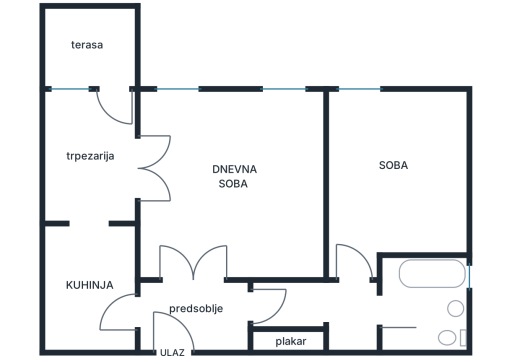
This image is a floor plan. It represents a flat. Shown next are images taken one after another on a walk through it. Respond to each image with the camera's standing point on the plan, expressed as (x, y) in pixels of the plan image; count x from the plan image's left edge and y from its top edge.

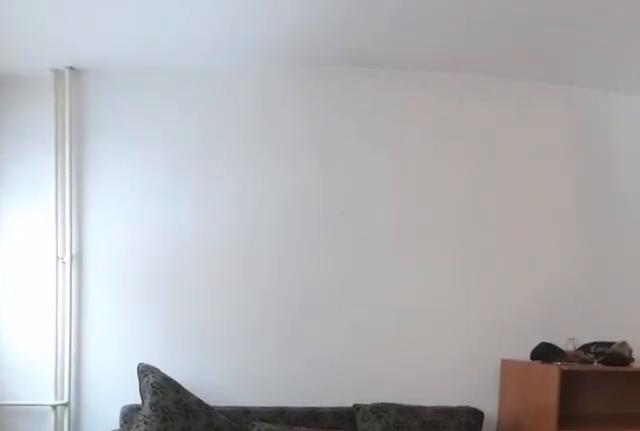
(178, 160)
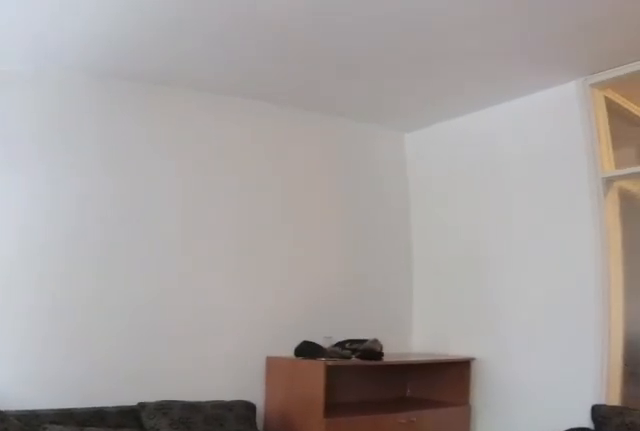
(192, 149)
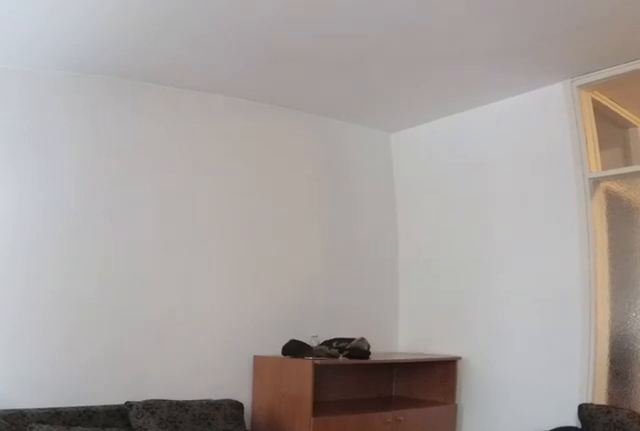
(196, 145)
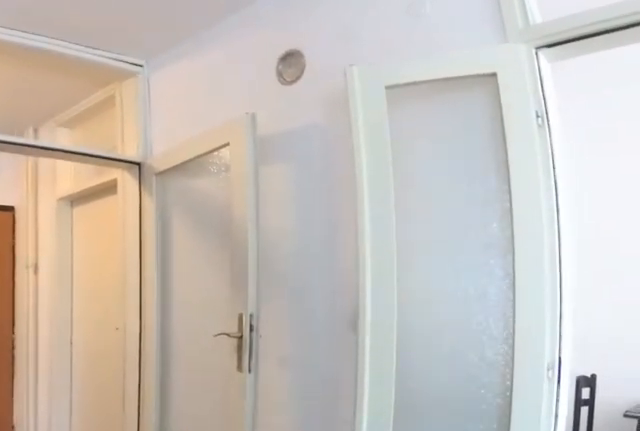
(205, 180)
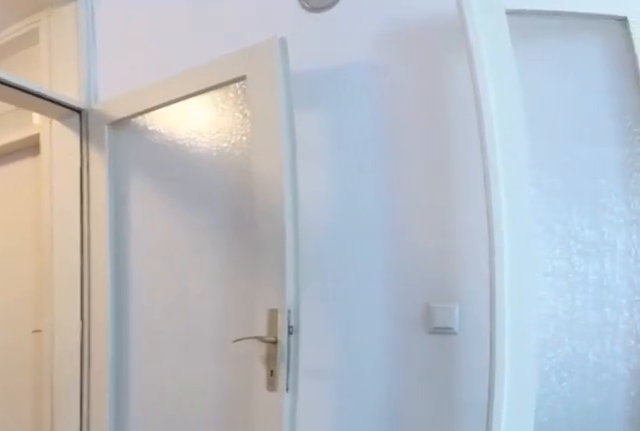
(204, 210)
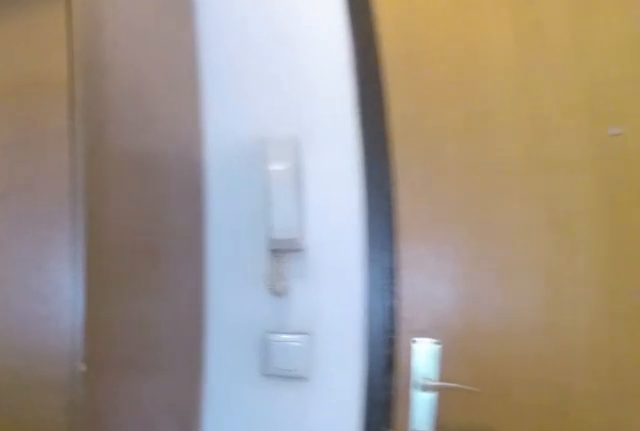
(195, 287)
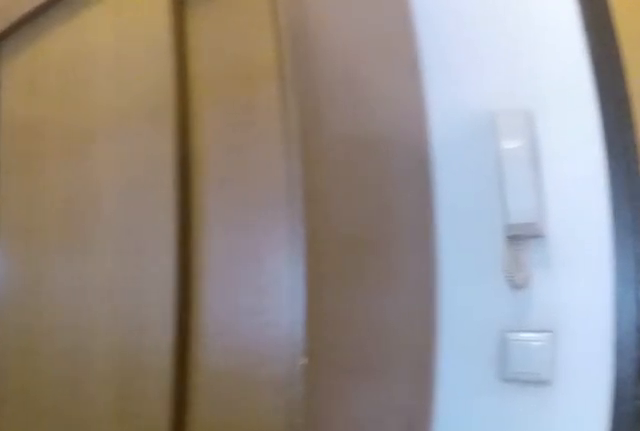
(192, 295)
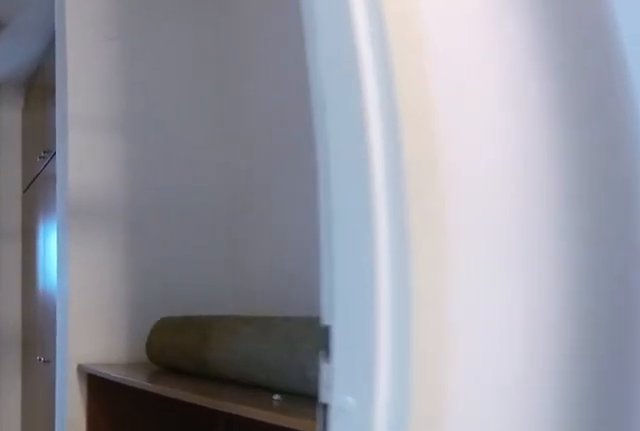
(224, 312)
